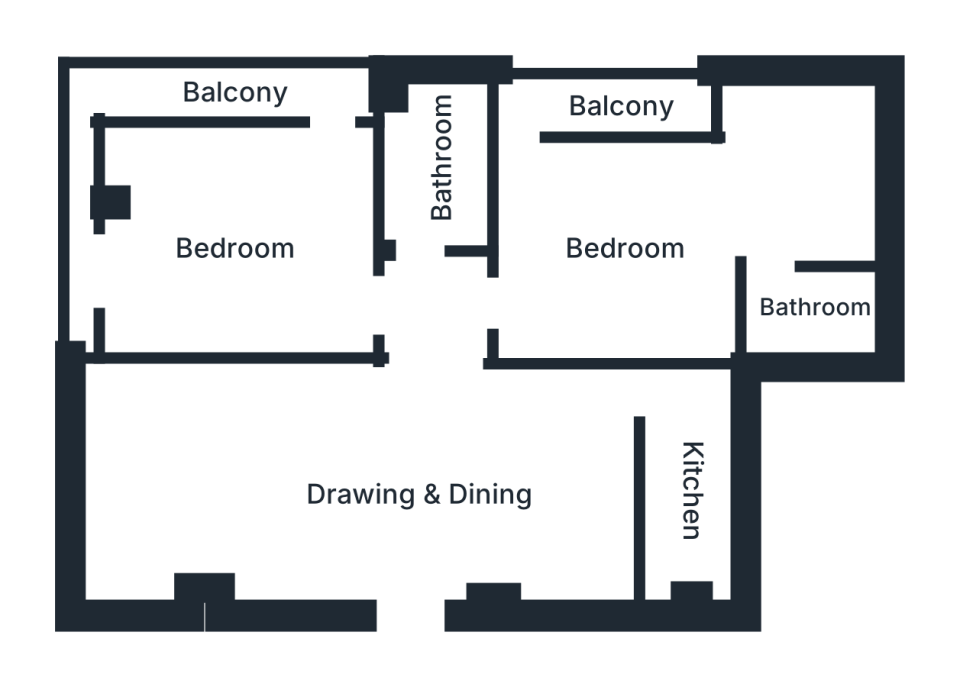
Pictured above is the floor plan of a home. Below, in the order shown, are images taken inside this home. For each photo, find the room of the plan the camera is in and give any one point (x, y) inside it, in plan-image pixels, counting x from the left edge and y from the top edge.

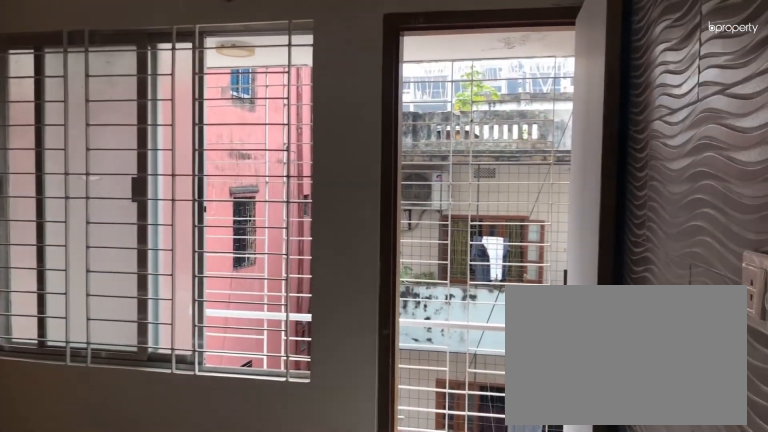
(234, 251)
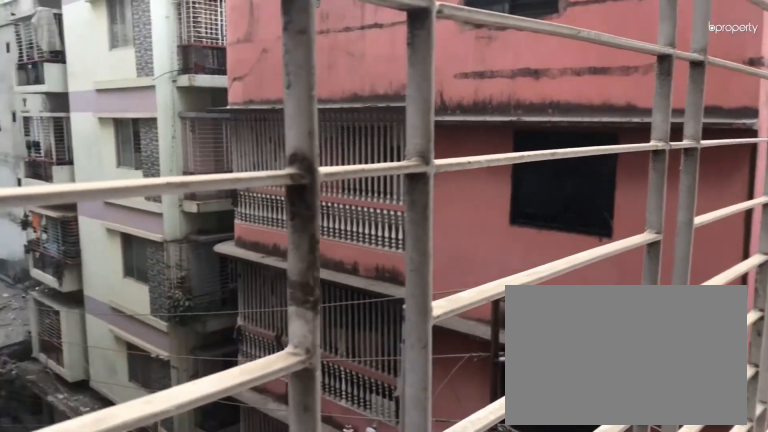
(229, 95)
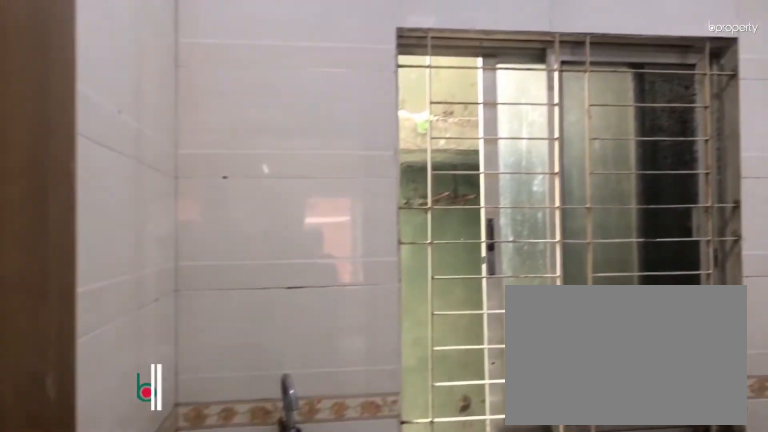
(694, 497)
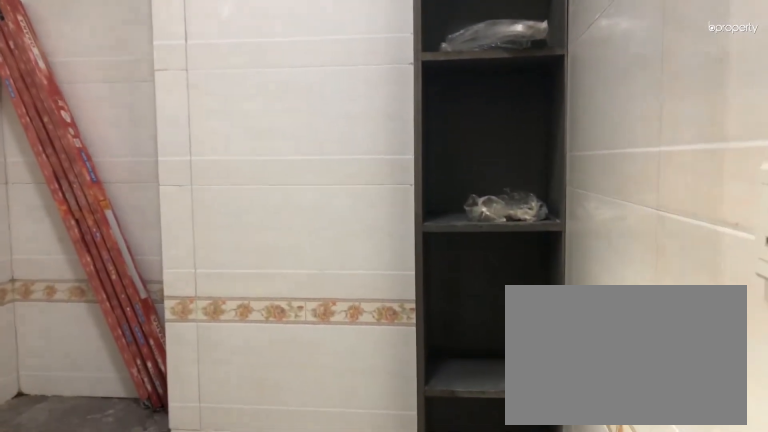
(694, 497)
